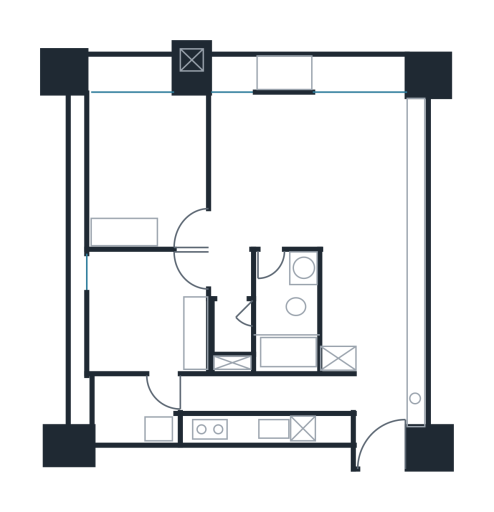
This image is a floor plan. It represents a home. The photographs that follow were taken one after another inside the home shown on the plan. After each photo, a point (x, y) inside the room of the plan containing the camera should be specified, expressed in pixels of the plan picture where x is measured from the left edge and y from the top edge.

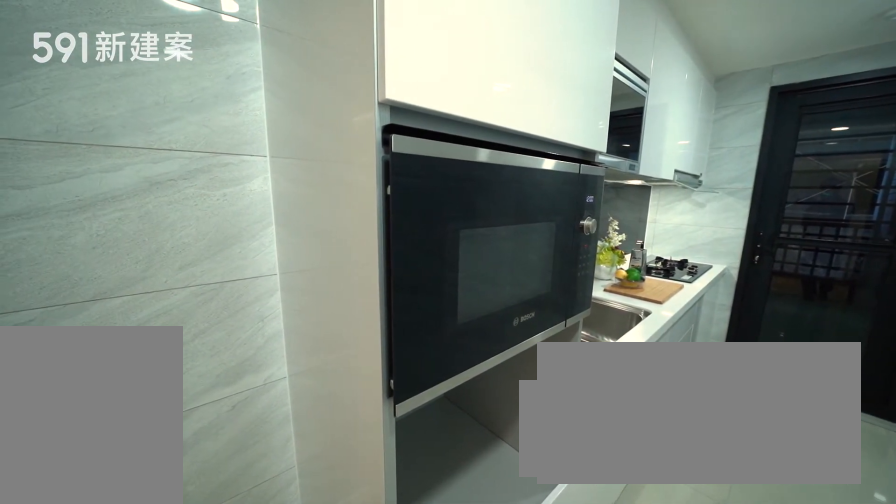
(262, 405)
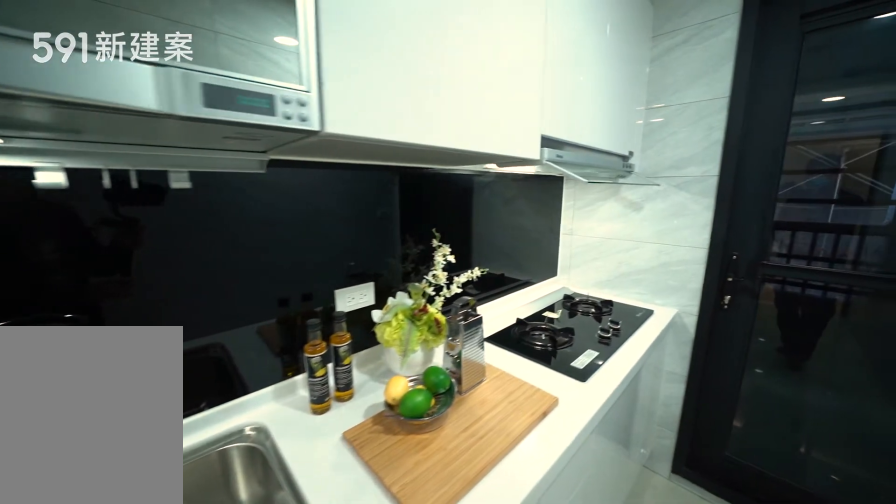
(262, 405)
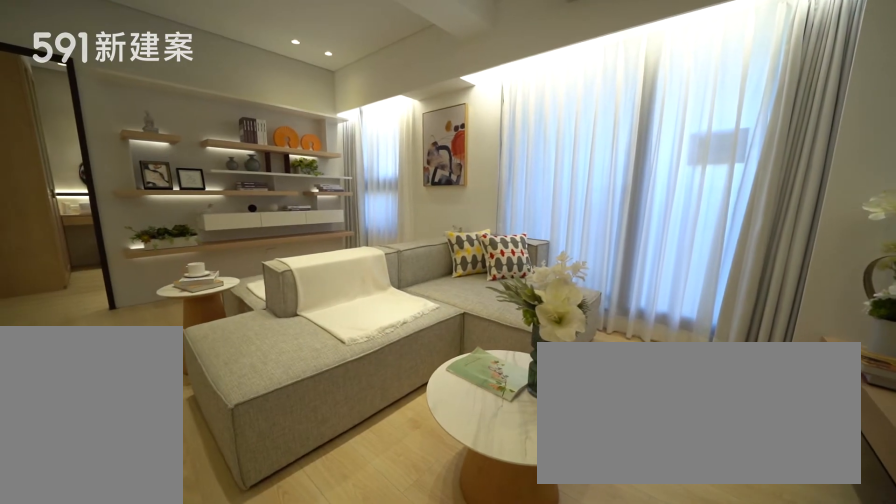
(358, 149)
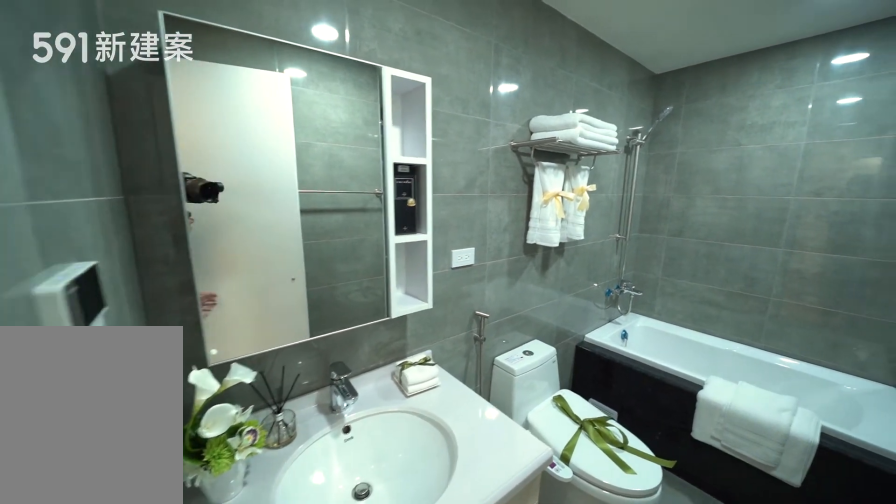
(283, 312)
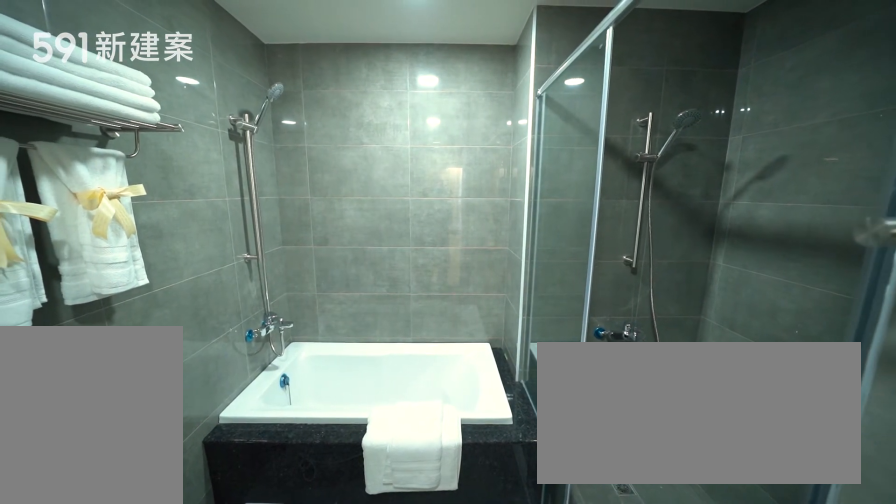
(283, 312)
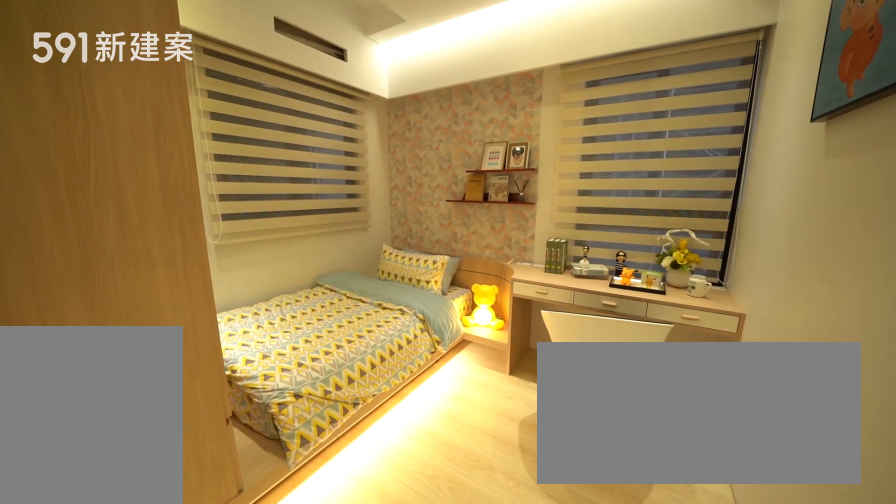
(150, 312)
